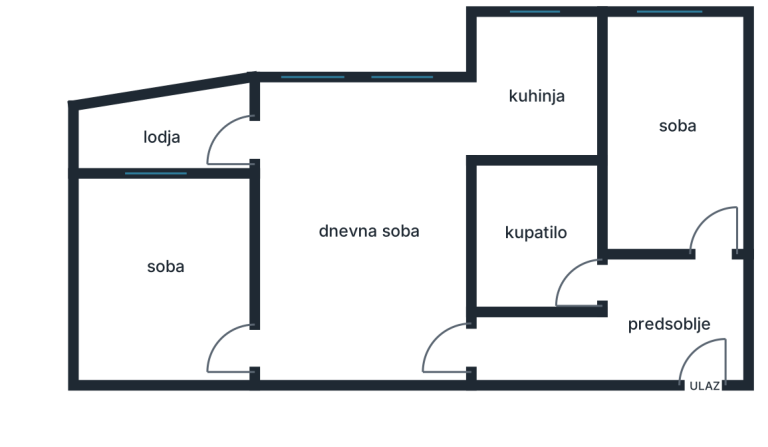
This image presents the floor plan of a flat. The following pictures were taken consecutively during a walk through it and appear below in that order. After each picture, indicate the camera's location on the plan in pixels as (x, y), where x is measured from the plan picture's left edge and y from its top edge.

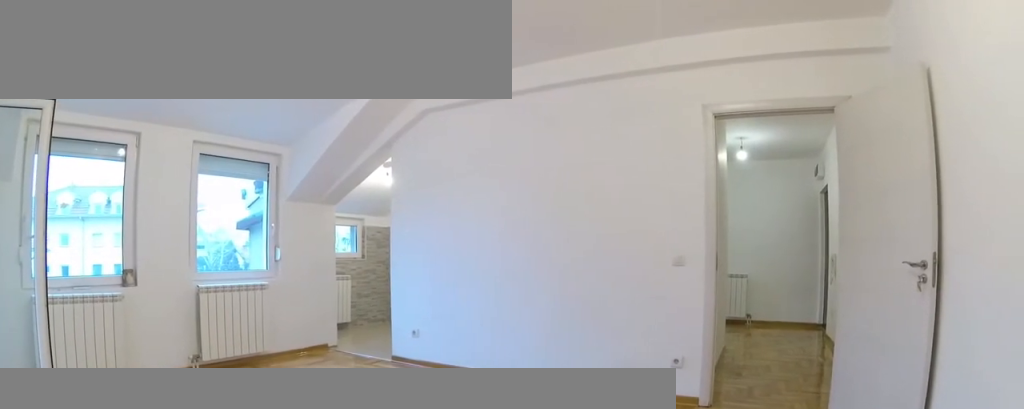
(278, 341)
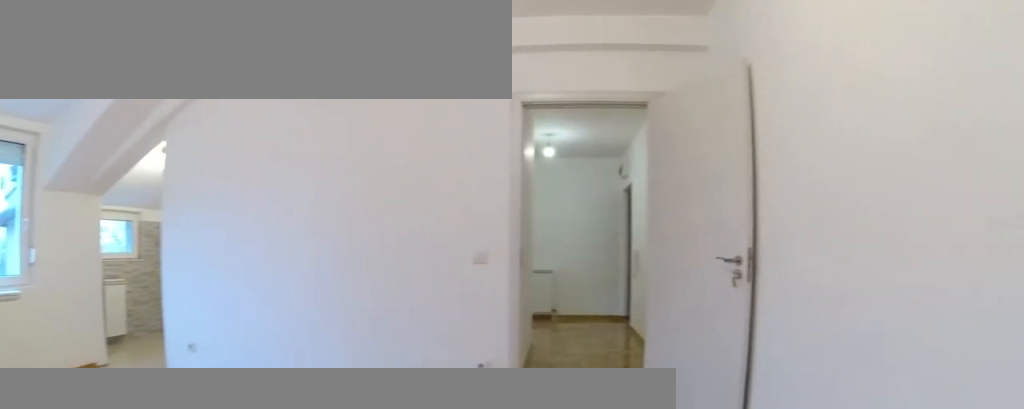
(309, 341)
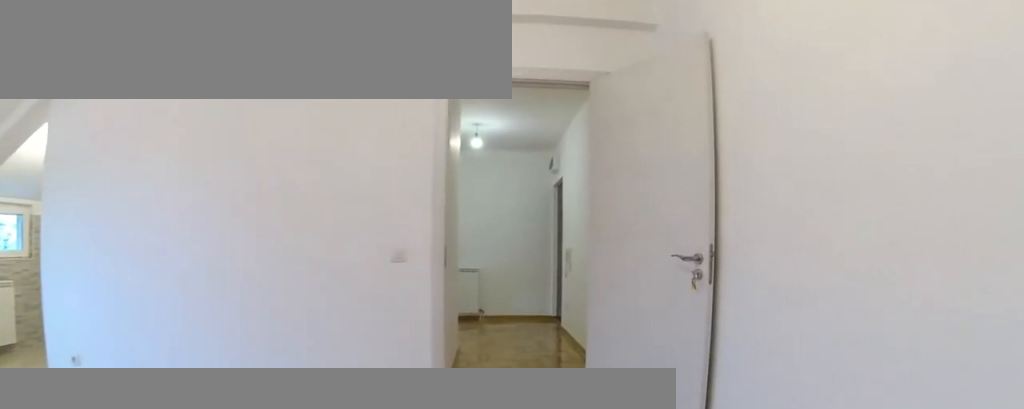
(329, 343)
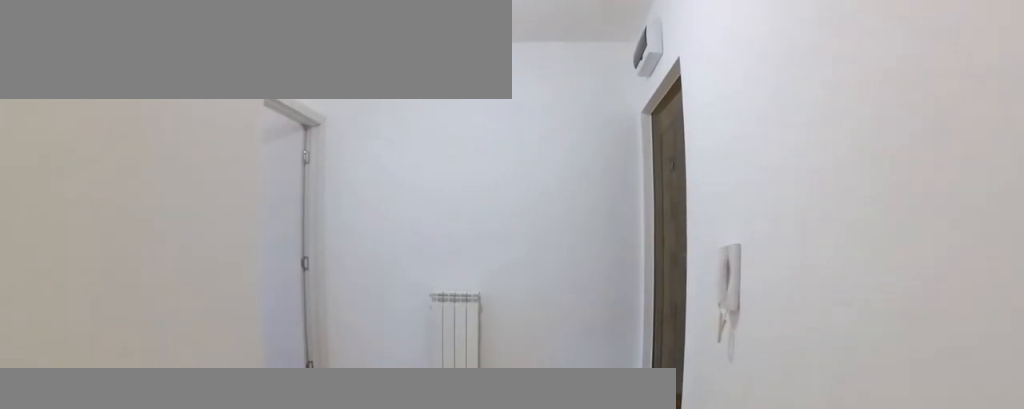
(549, 349)
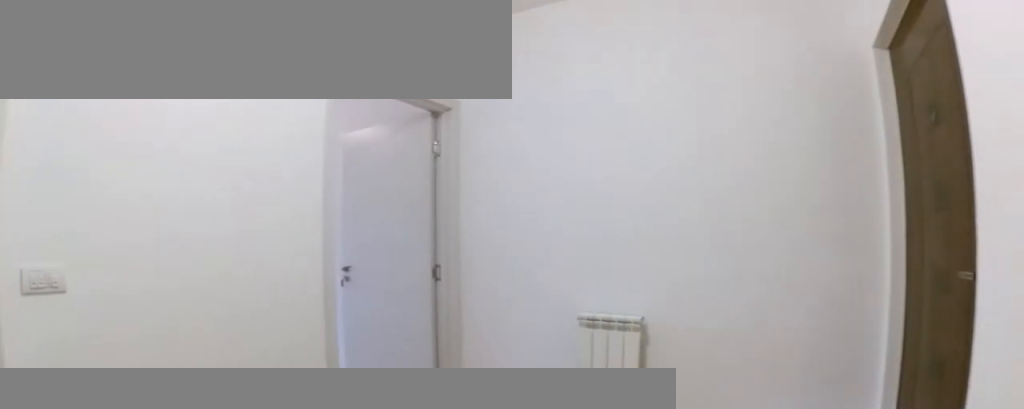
(598, 349)
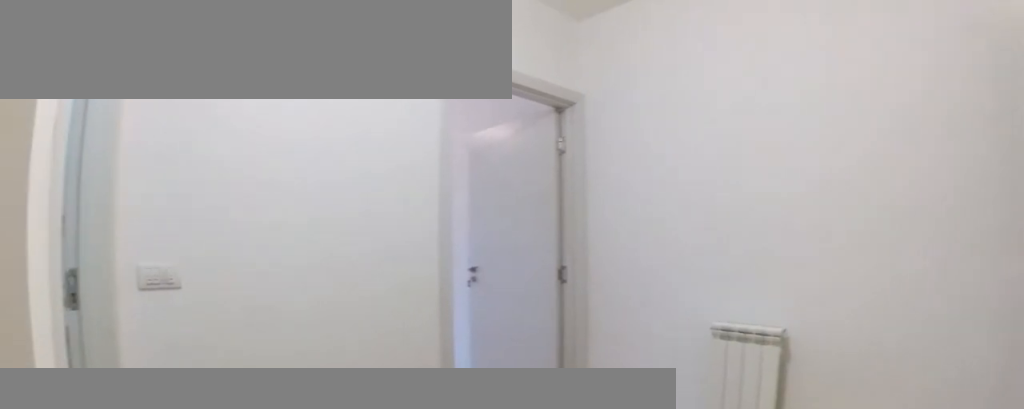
(607, 349)
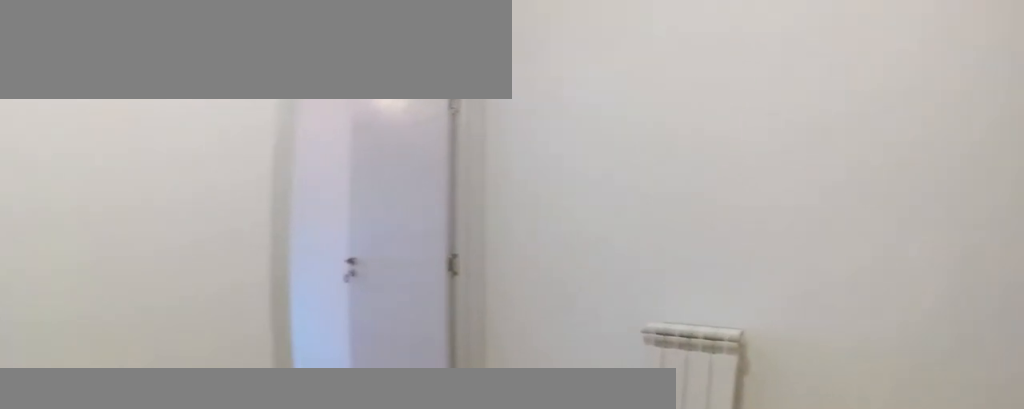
(632, 348)
